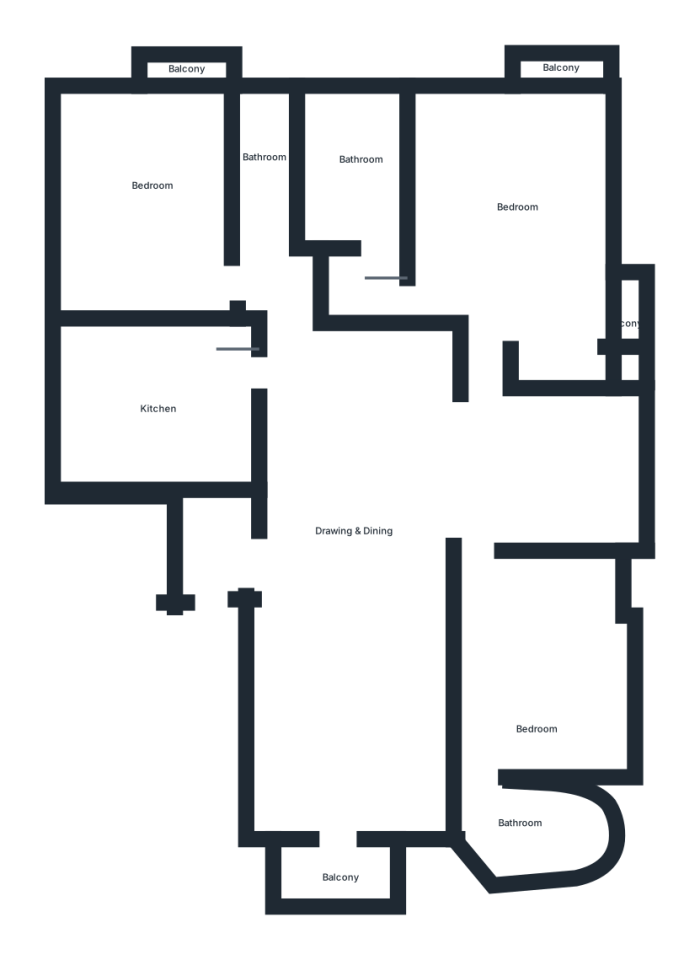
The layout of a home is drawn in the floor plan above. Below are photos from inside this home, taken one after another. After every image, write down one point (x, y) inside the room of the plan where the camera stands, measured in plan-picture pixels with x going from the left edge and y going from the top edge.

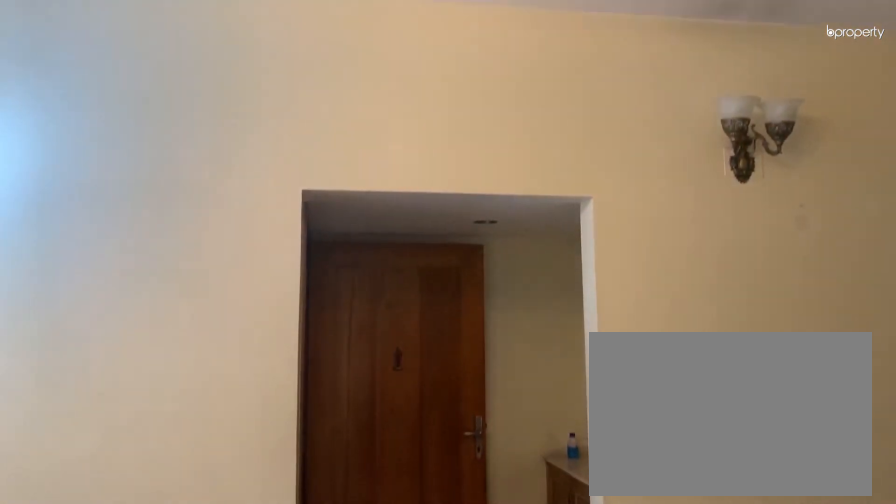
(355, 516)
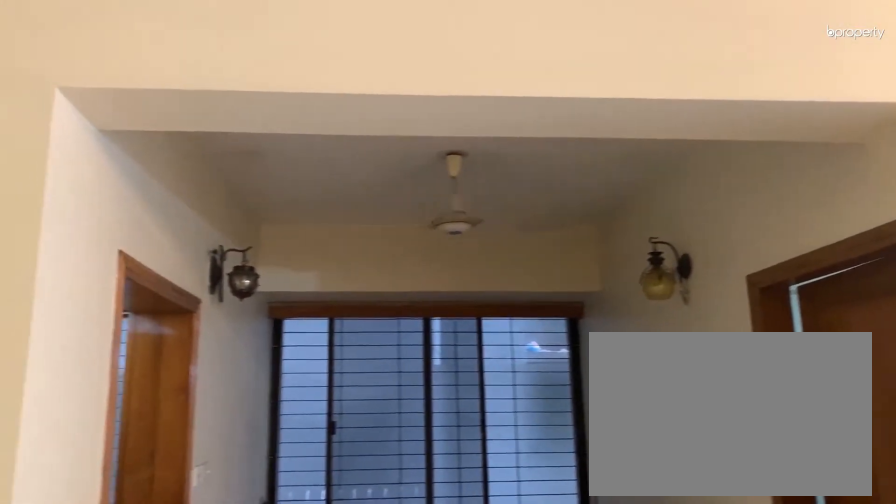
(355, 516)
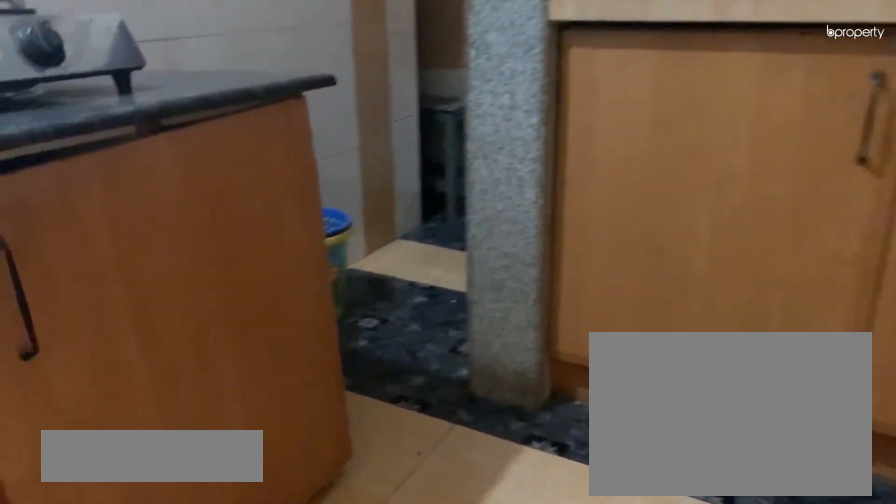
(154, 404)
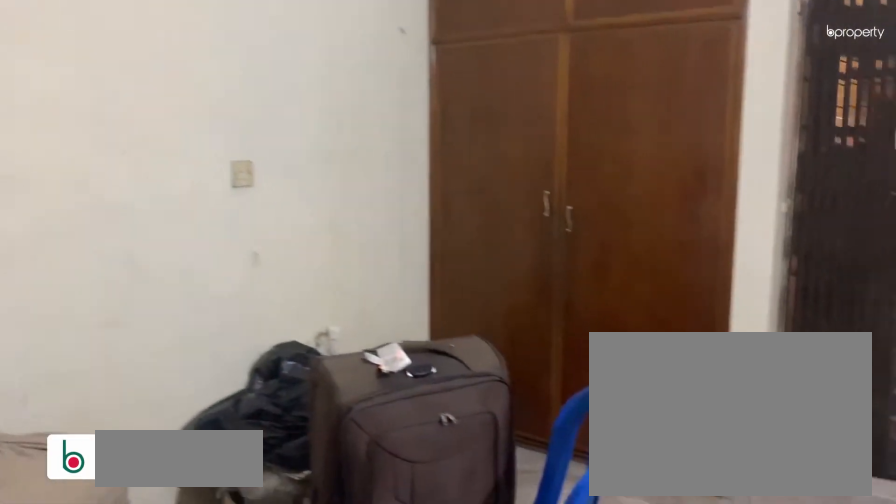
(154, 190)
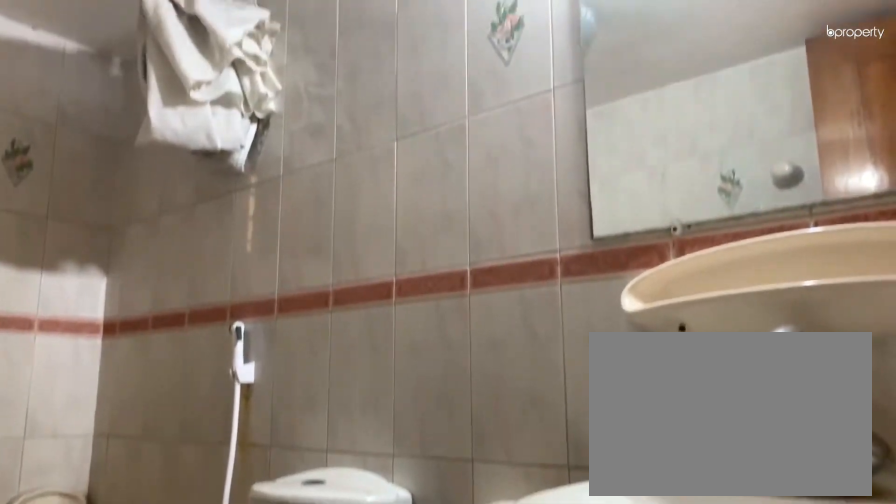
(272, 163)
